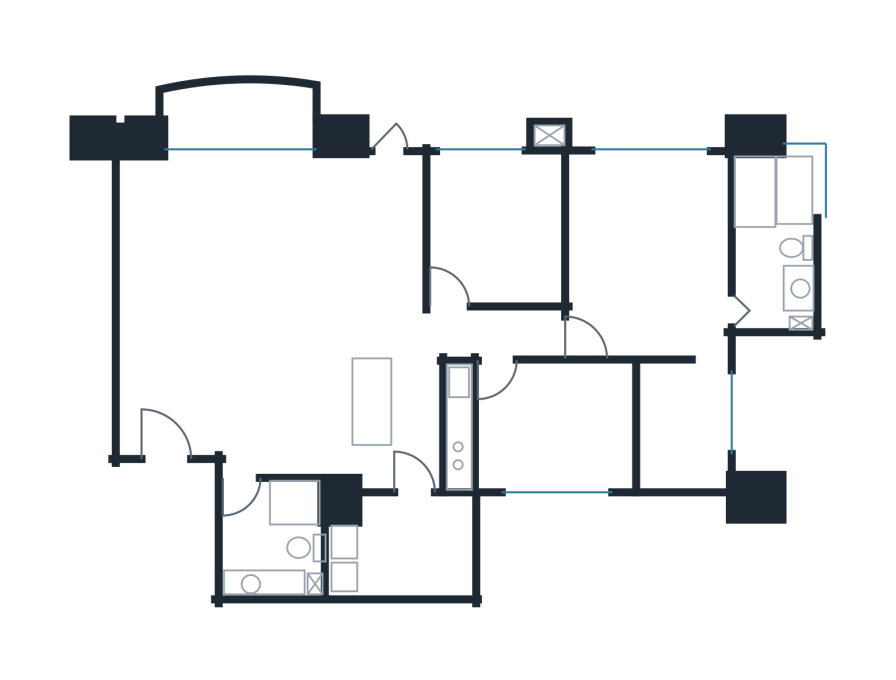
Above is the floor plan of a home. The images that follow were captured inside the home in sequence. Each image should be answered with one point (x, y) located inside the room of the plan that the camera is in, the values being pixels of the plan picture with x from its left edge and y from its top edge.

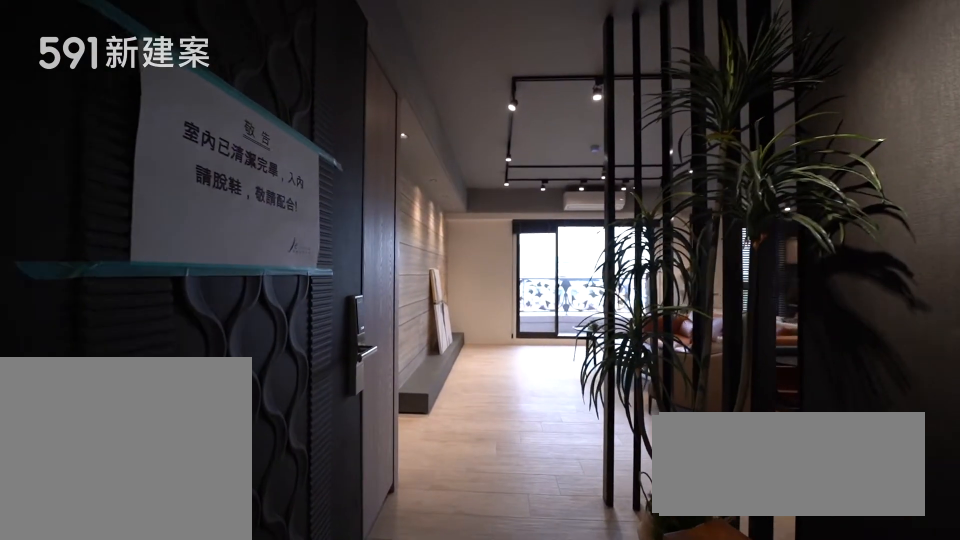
(173, 414)
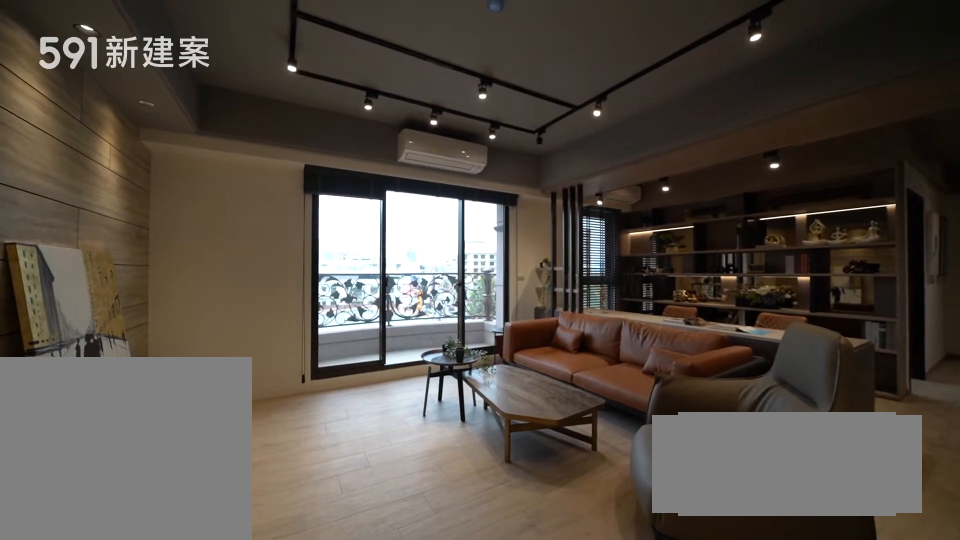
(219, 241)
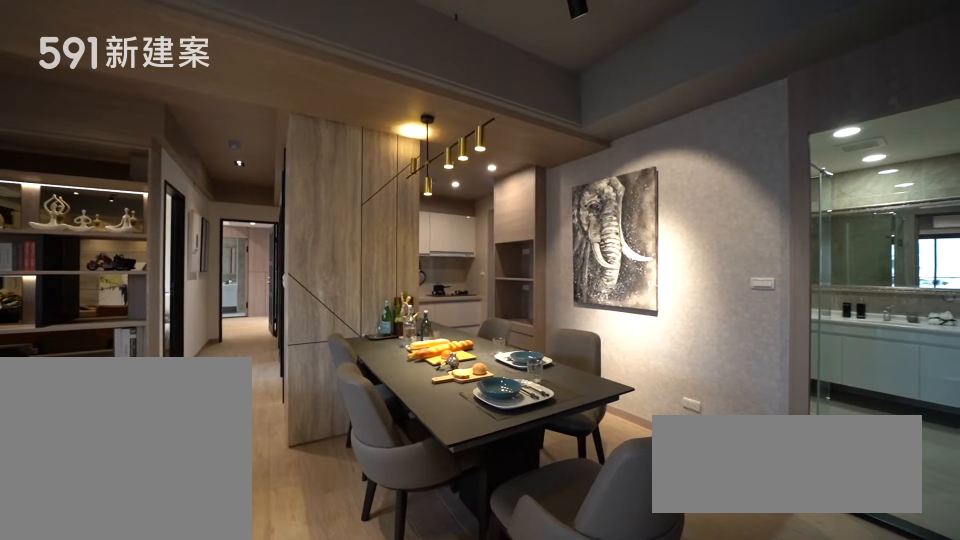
(293, 419)
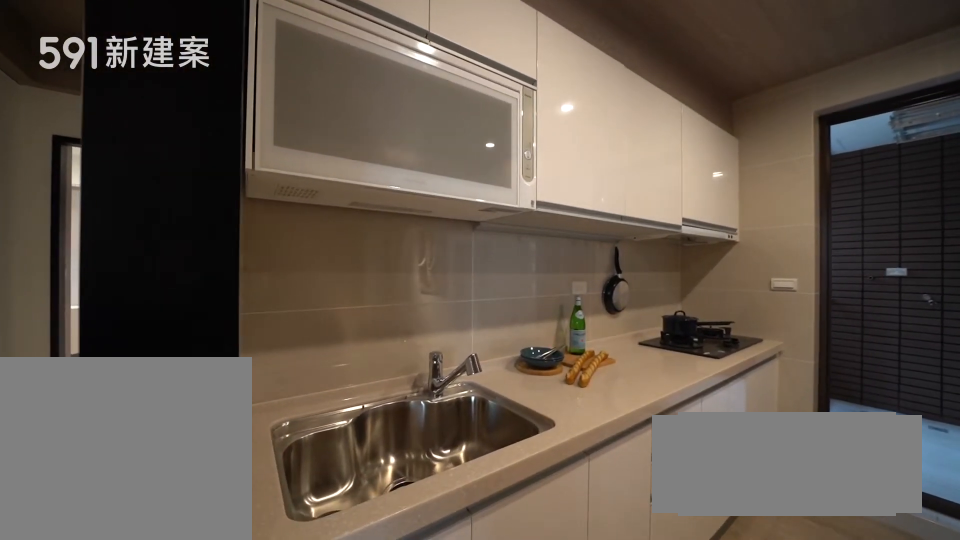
(413, 428)
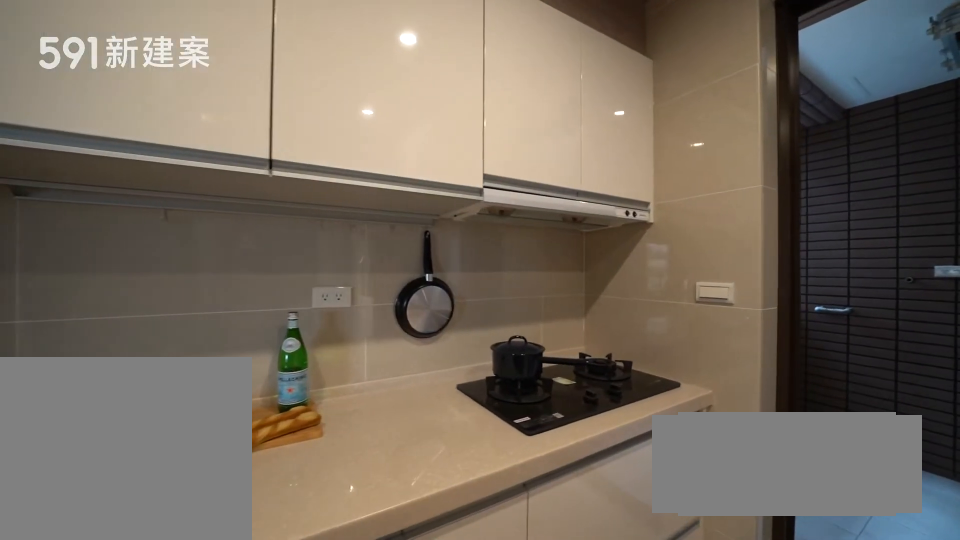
(413, 428)
